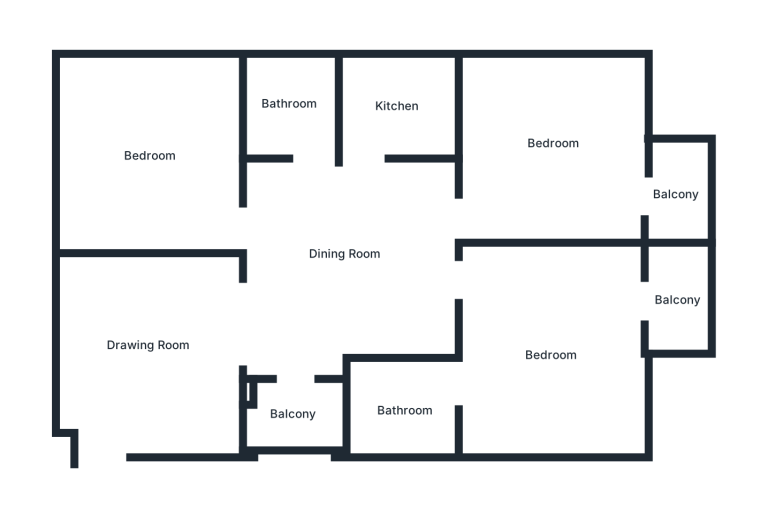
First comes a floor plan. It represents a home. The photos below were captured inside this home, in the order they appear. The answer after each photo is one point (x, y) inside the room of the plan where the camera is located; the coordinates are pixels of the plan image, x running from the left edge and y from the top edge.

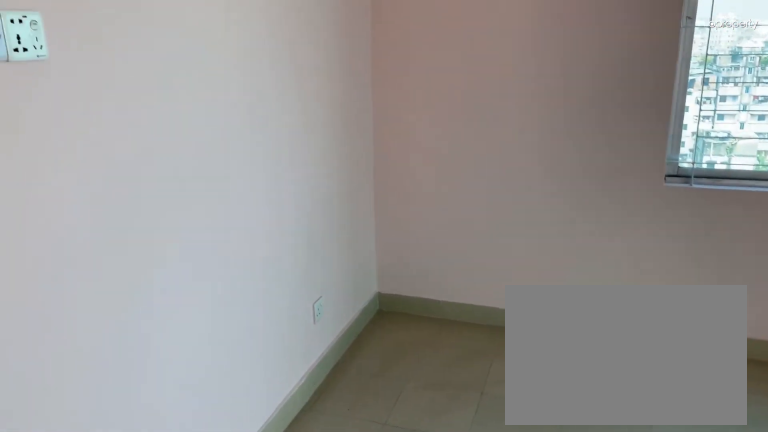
(554, 143)
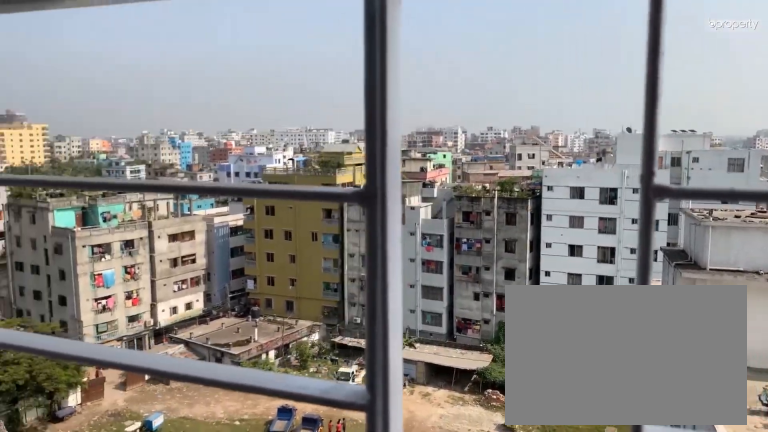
(676, 195)
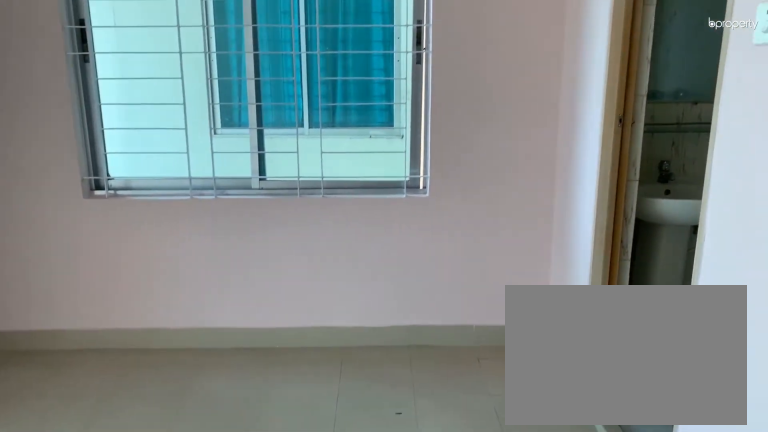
(551, 359)
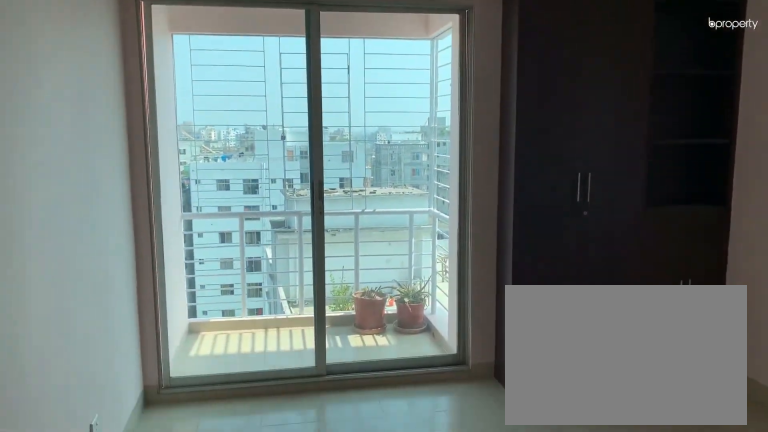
(551, 359)
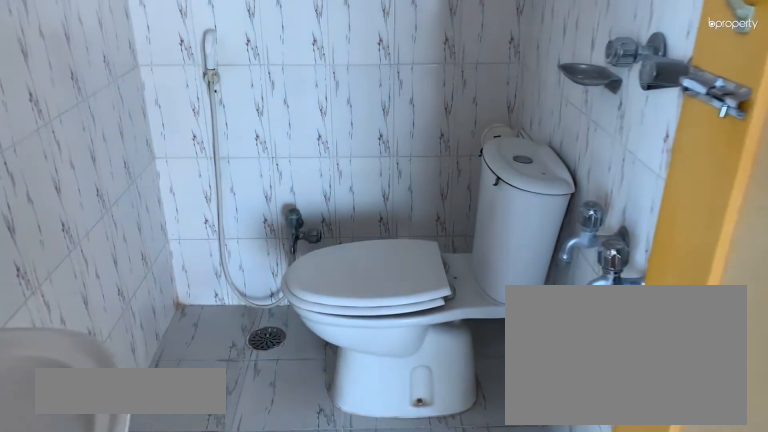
(400, 414)
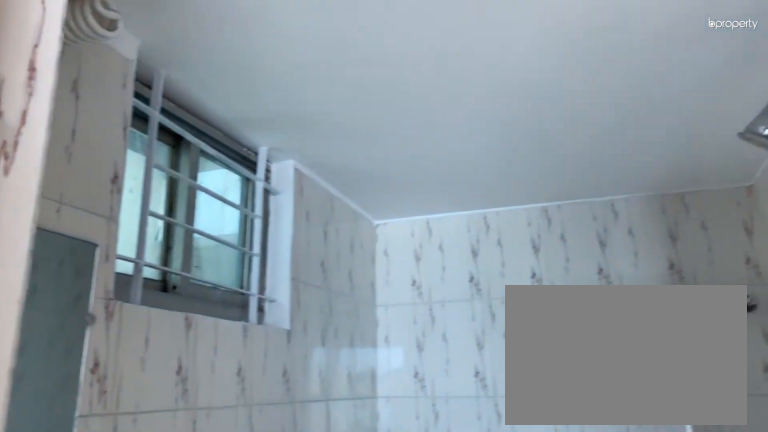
(400, 414)
